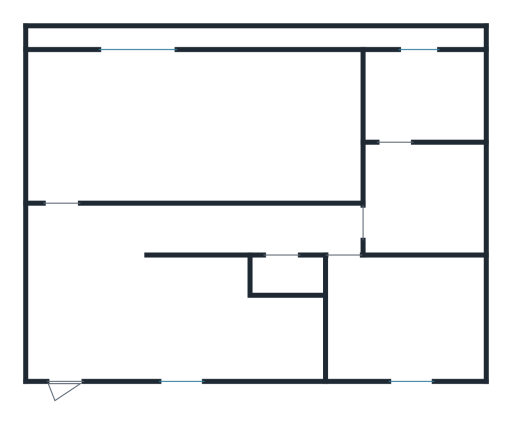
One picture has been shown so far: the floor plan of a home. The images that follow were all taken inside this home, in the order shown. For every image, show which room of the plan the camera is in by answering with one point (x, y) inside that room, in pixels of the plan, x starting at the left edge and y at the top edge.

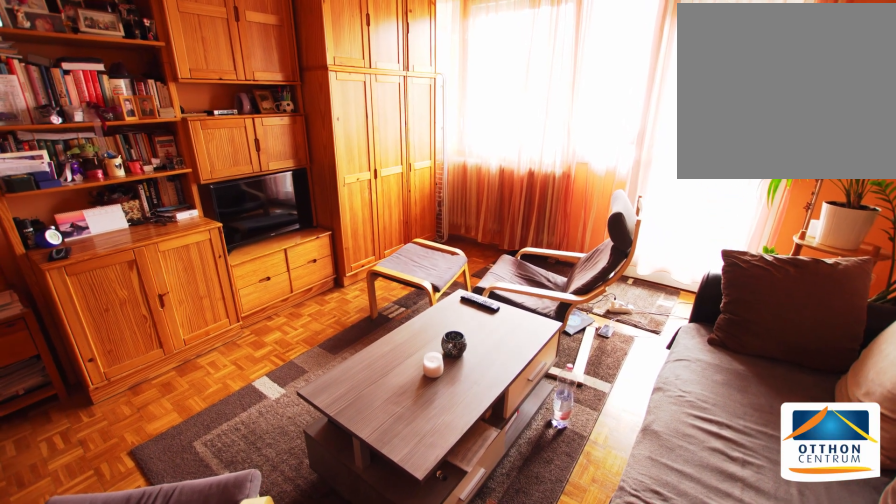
(190, 122)
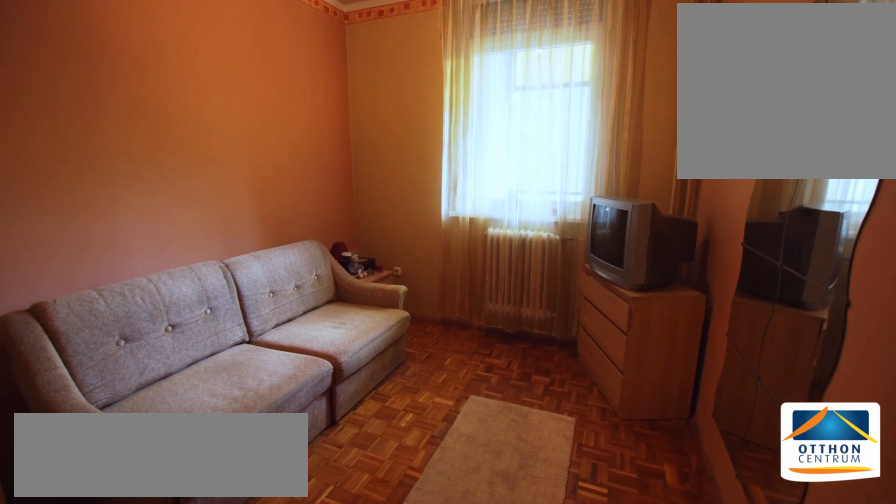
(409, 317)
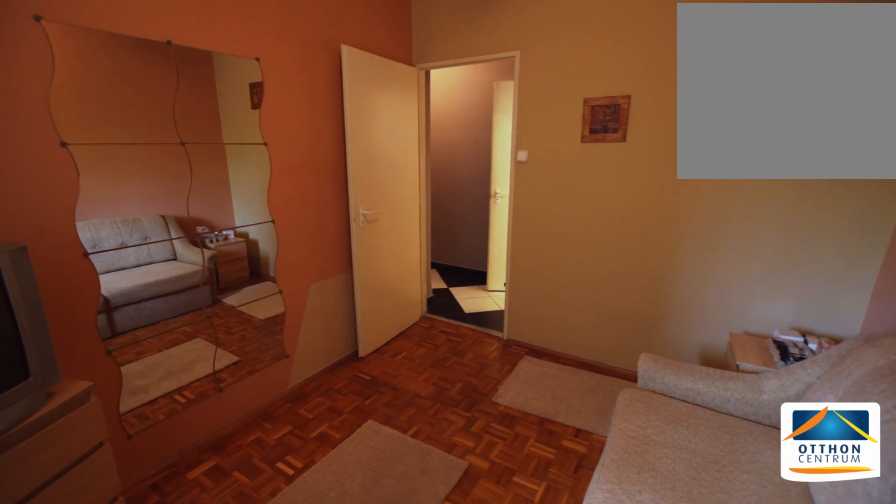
(409, 317)
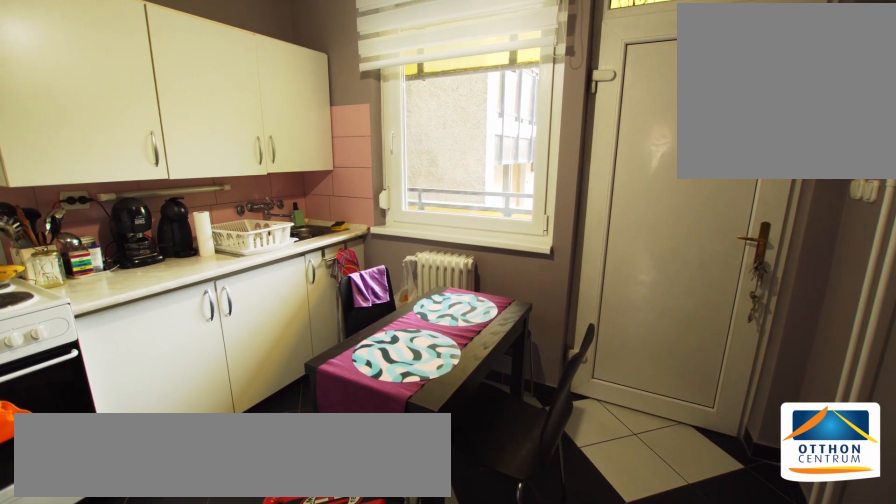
(177, 317)
